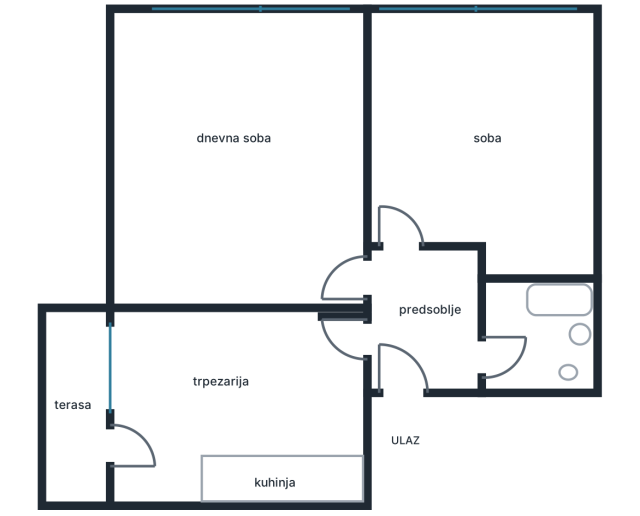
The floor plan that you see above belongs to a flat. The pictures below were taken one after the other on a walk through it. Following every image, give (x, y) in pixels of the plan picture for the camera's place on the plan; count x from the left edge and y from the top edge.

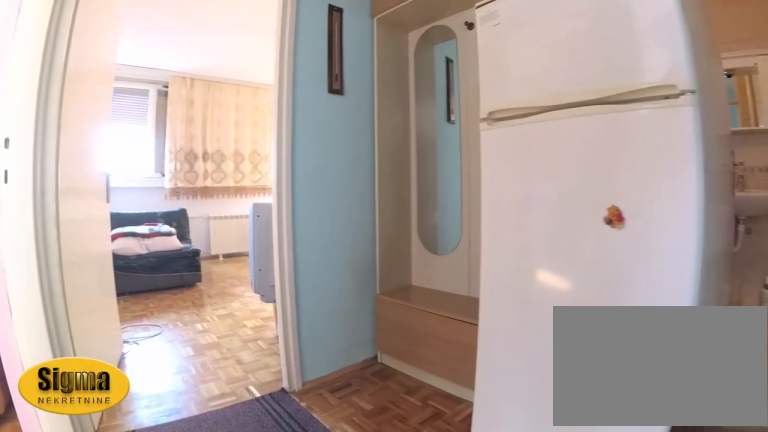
(378, 362)
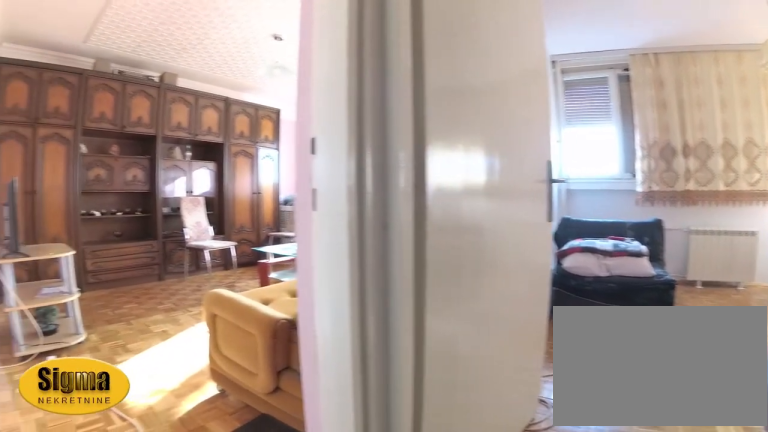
(419, 306)
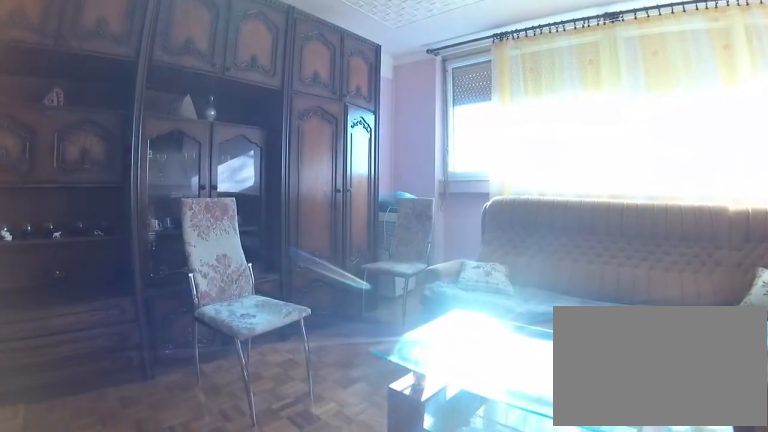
(282, 198)
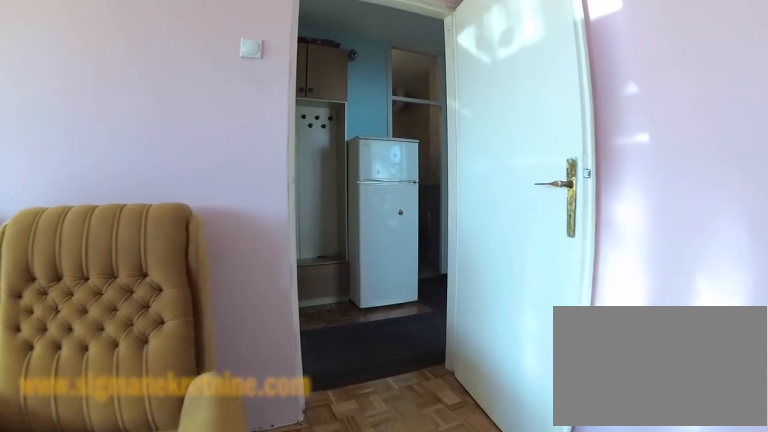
(286, 258)
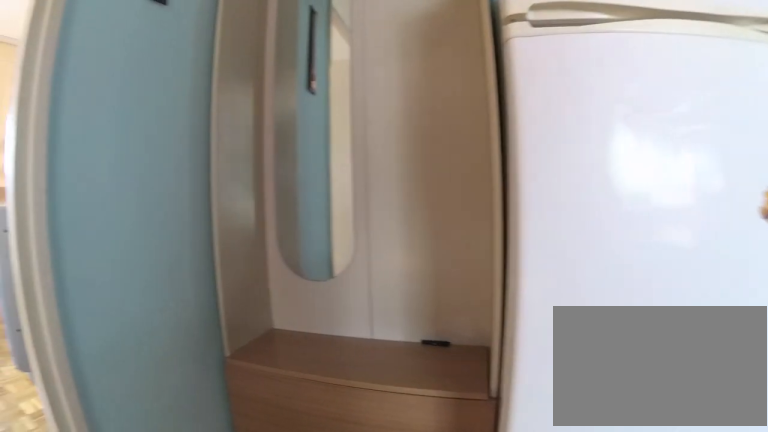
(389, 293)
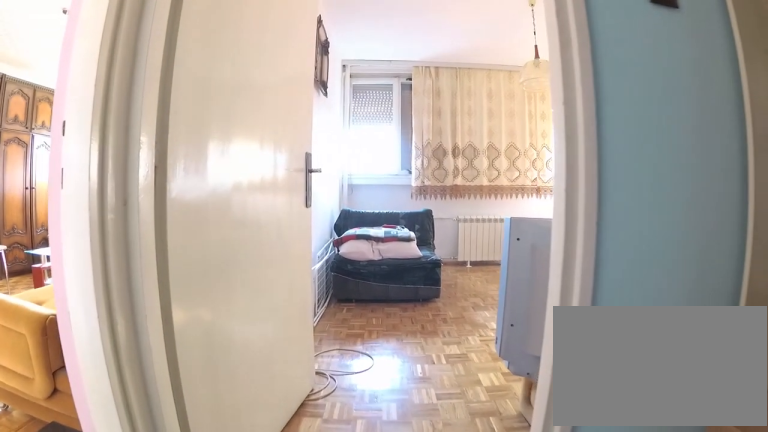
(409, 299)
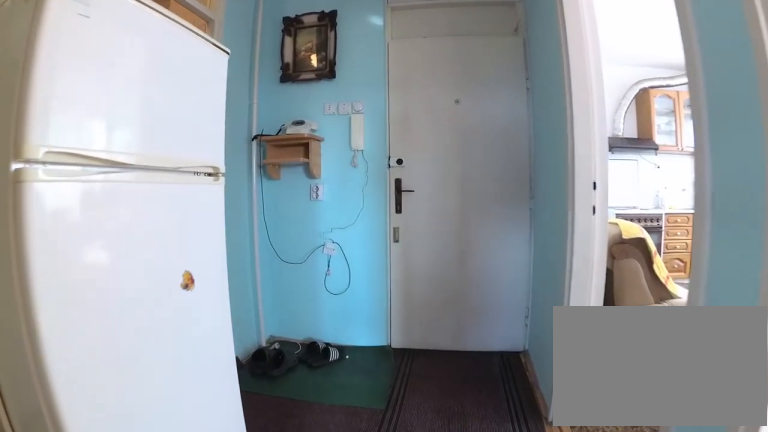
(424, 274)
